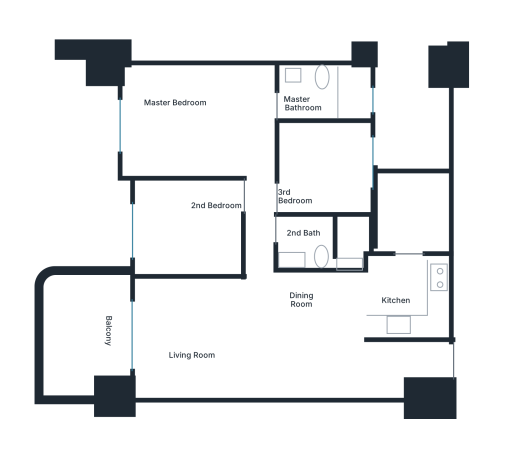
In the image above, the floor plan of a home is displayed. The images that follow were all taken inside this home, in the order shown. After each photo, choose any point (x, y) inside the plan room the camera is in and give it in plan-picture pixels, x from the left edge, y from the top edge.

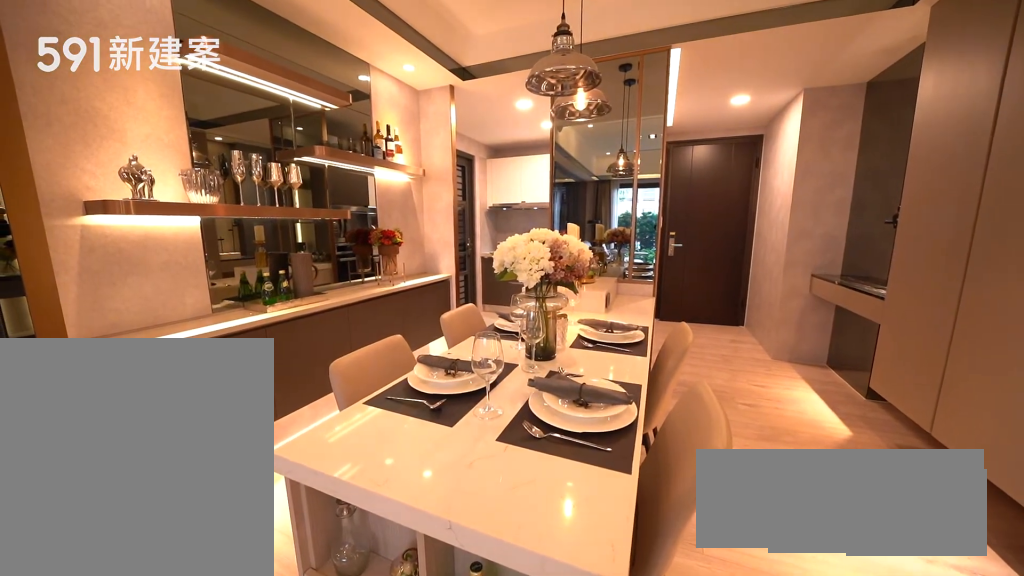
(323, 308)
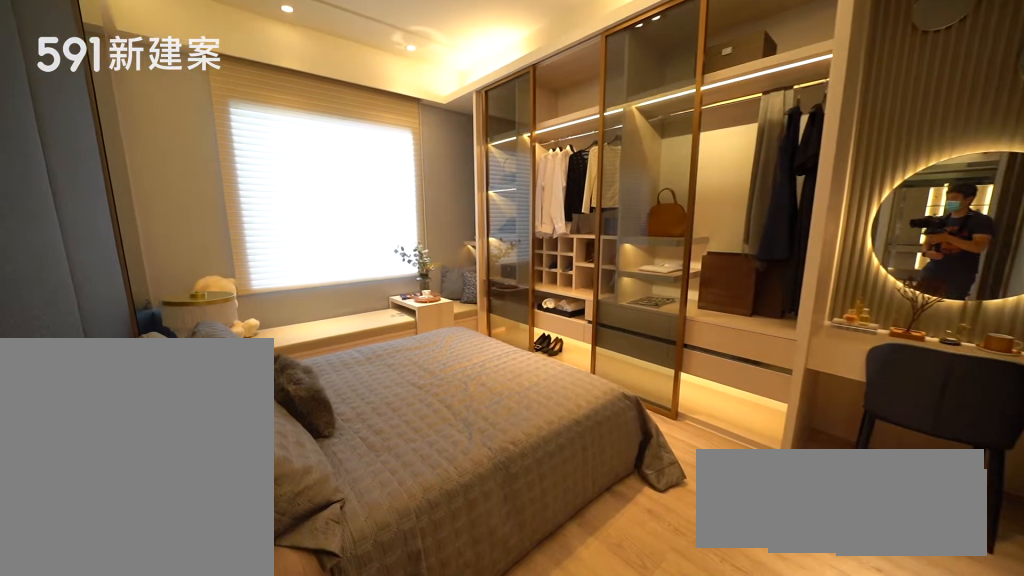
(197, 117)
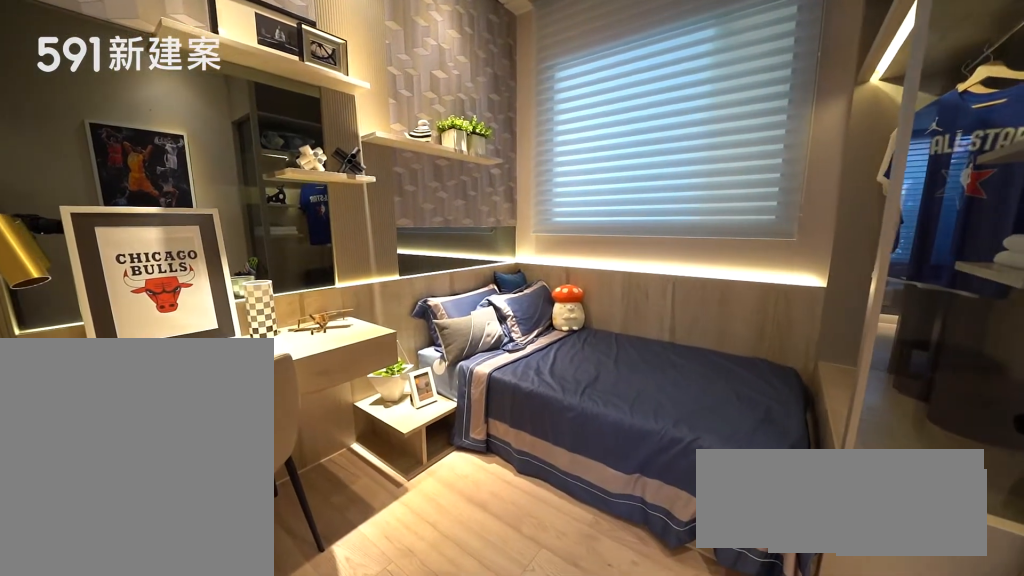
(326, 166)
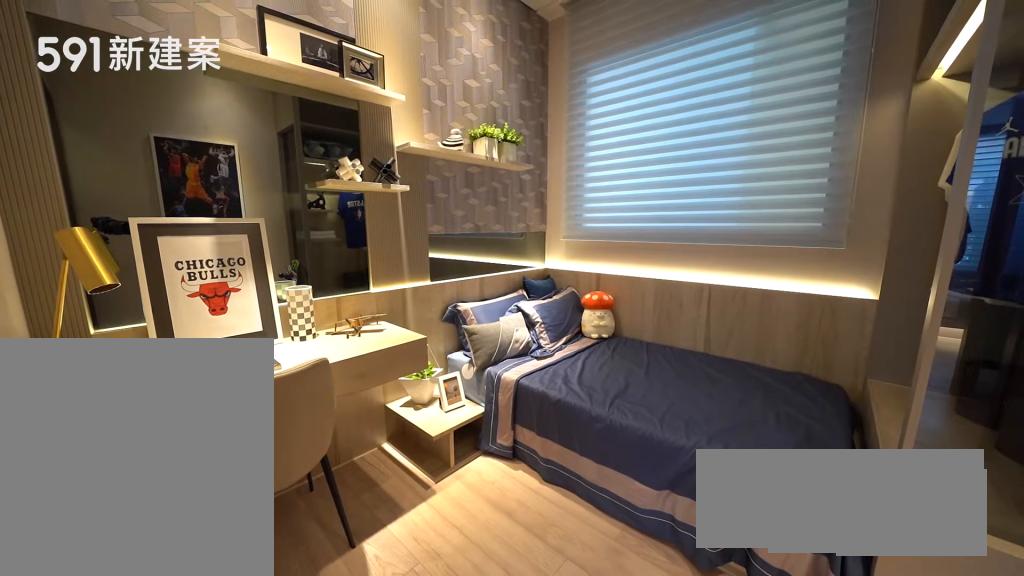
(326, 166)
